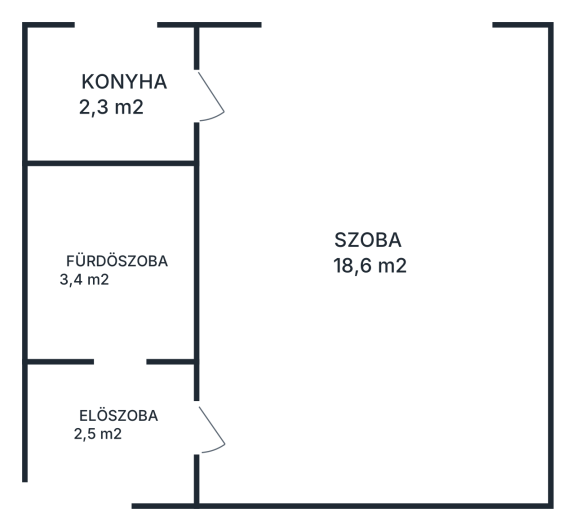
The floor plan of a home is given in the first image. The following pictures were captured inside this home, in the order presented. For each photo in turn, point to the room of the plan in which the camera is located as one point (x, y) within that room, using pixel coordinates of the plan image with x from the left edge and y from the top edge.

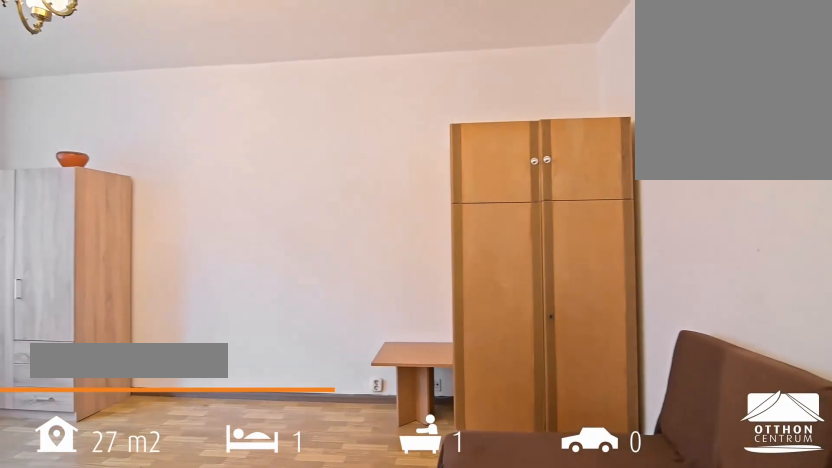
(384, 265)
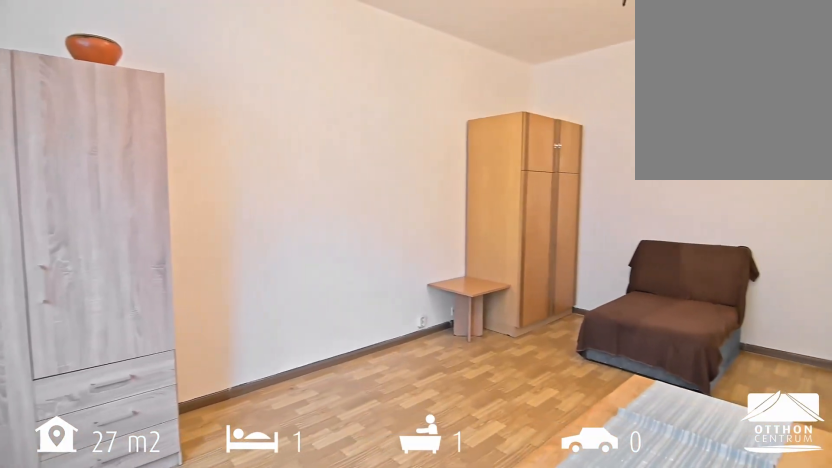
(384, 265)
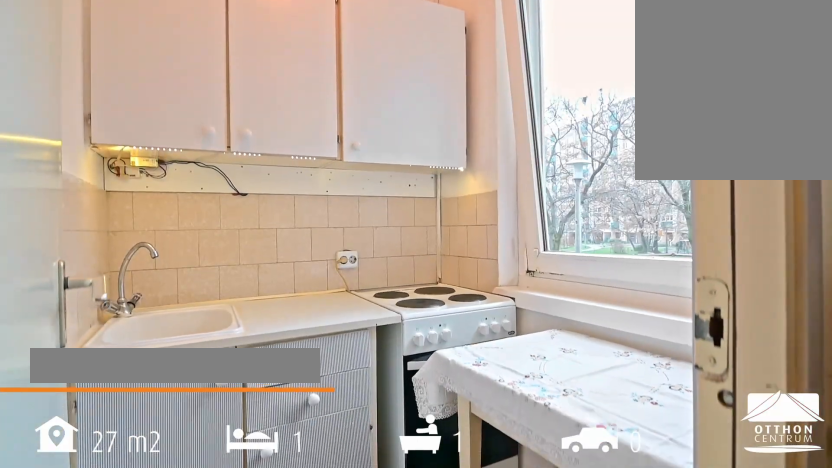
(115, 100)
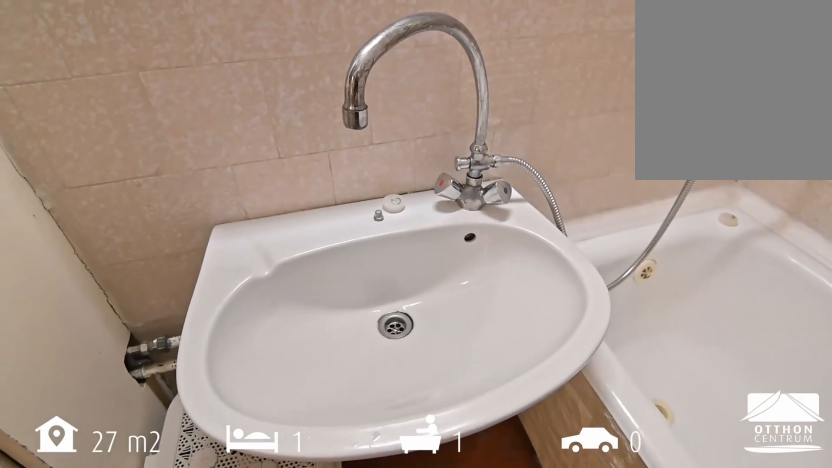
(111, 265)
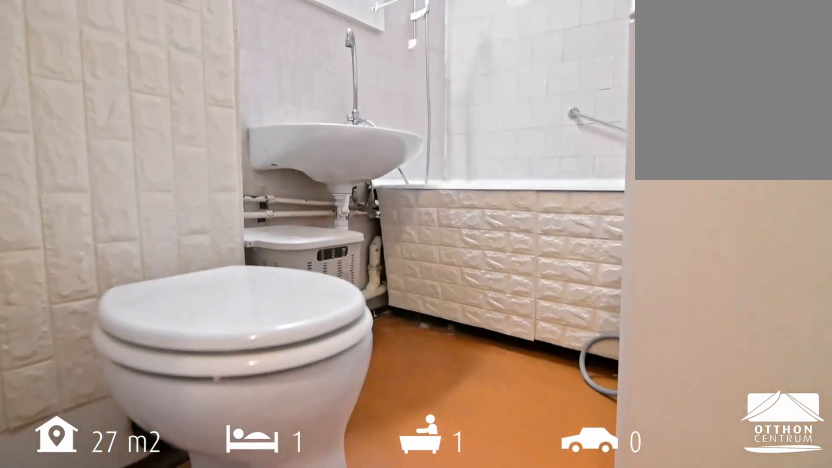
(111, 265)
